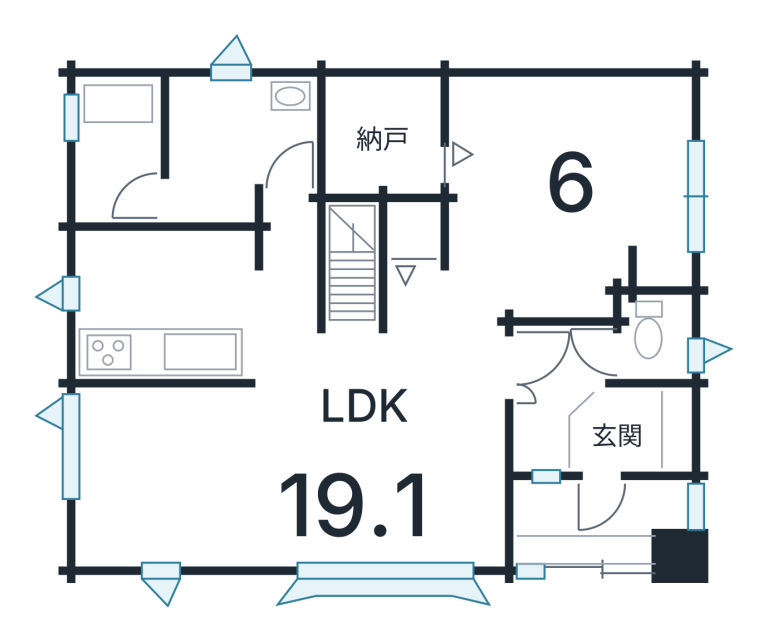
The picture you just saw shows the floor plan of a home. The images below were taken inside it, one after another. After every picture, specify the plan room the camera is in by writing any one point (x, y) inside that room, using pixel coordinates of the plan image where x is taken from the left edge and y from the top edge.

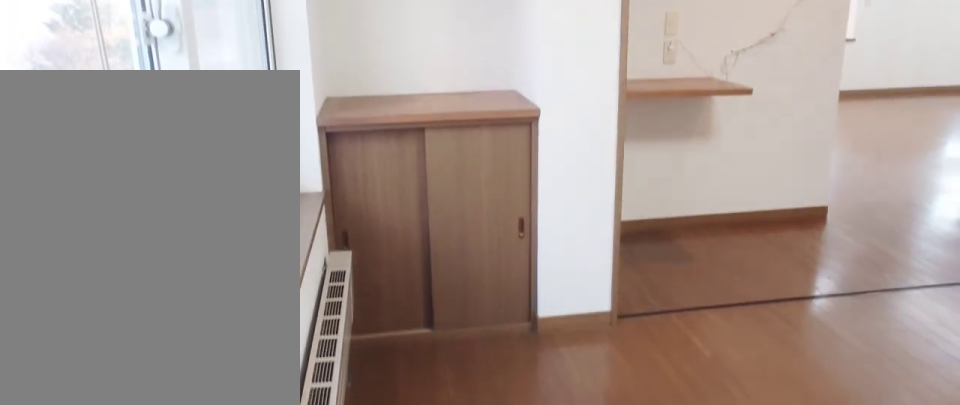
(564, 189)
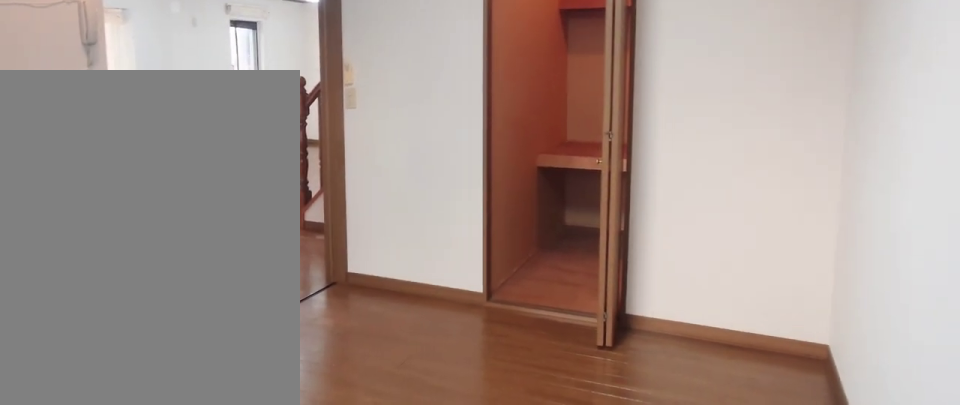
(564, 189)
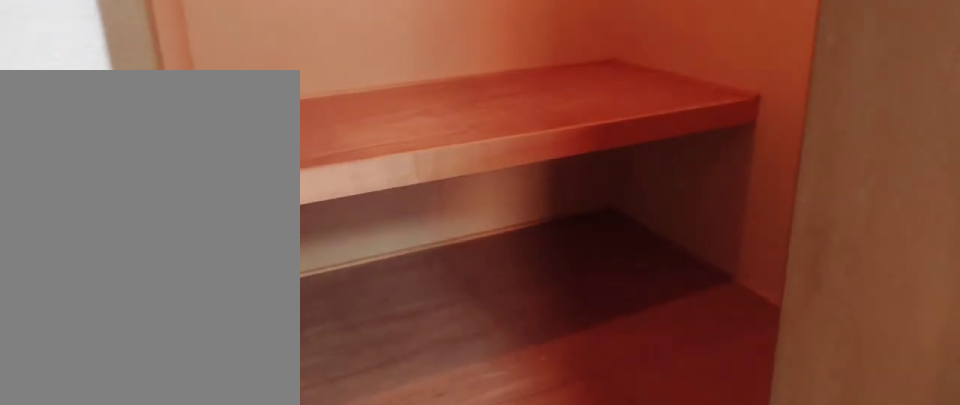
(372, 138)
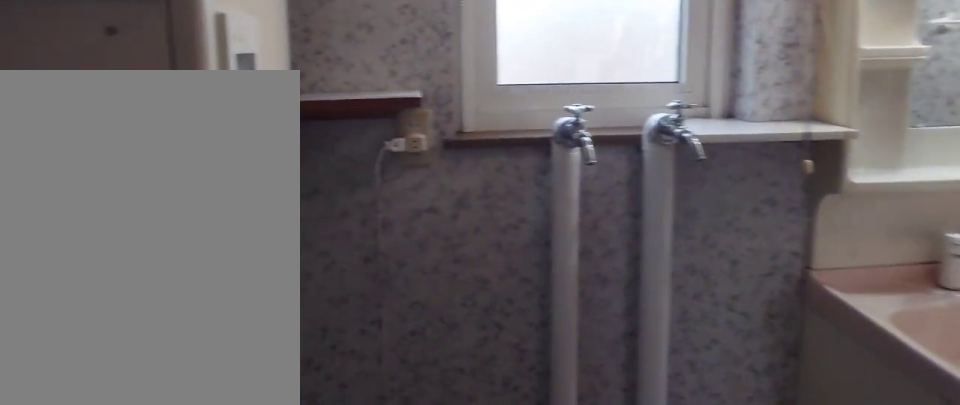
(234, 140)
